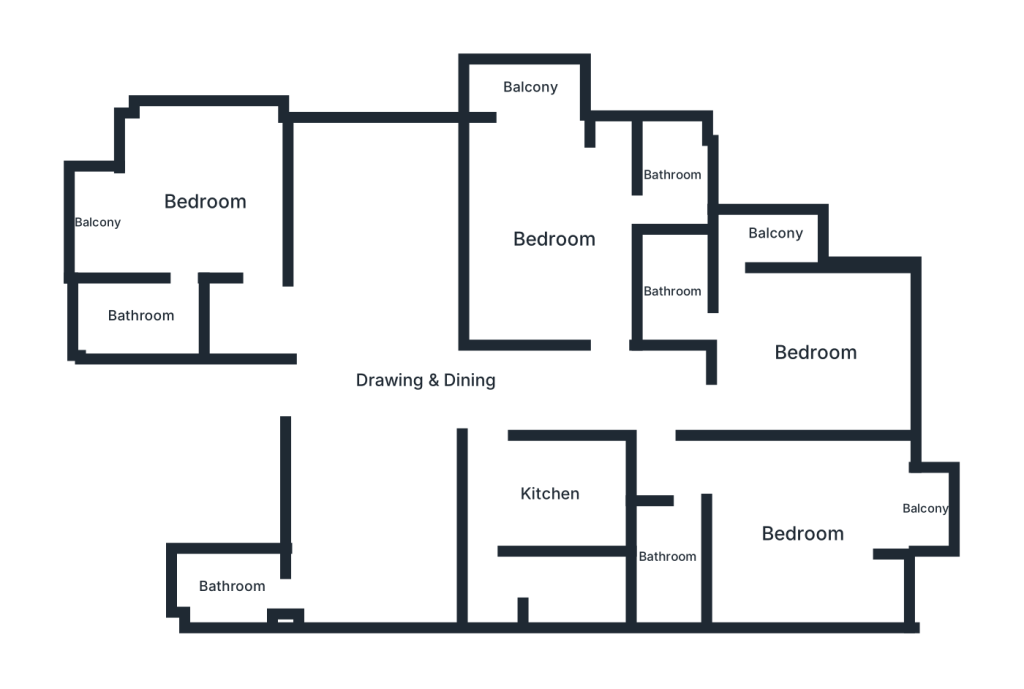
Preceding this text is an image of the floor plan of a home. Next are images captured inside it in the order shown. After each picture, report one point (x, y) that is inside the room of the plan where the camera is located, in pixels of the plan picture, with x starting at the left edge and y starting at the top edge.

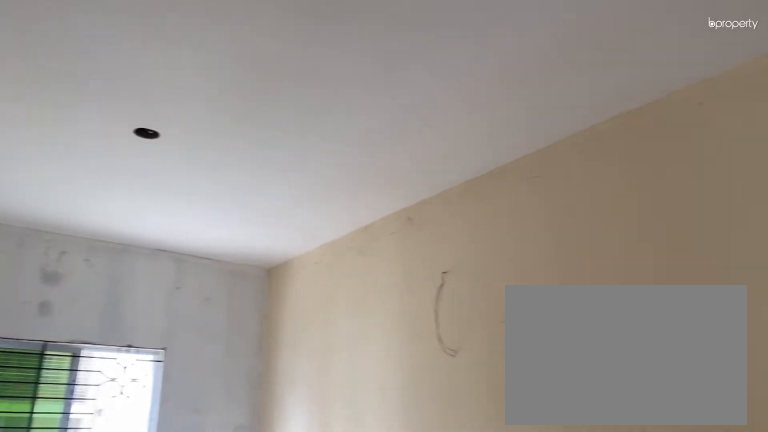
(425, 379)
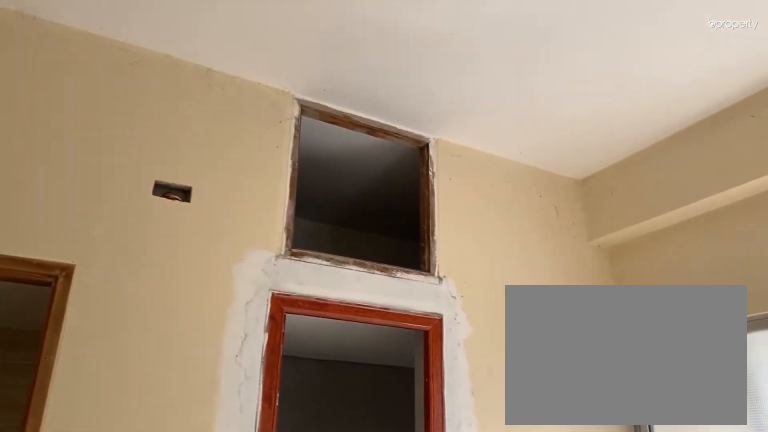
(206, 202)
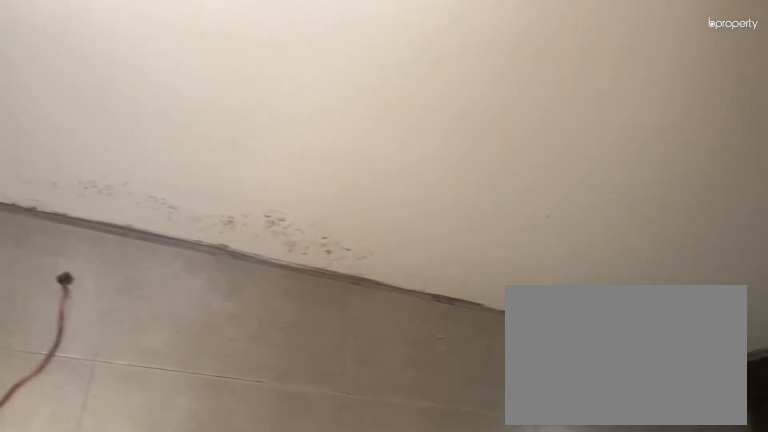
(140, 316)
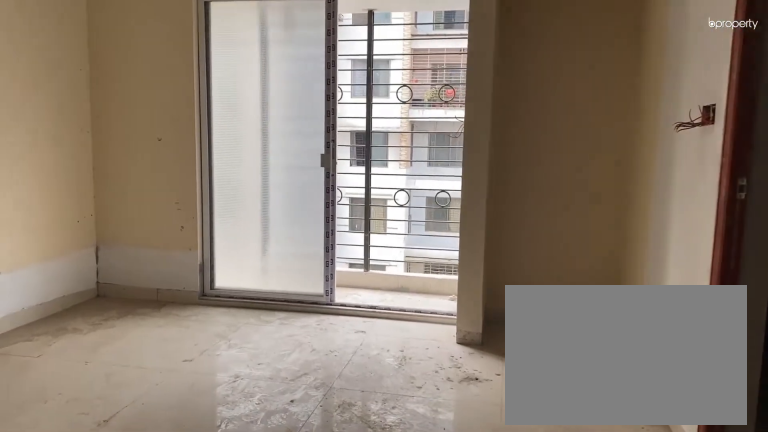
(553, 240)
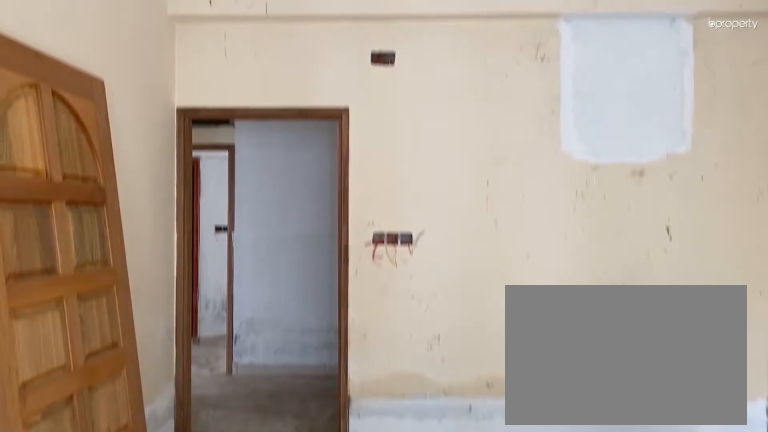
(553, 240)
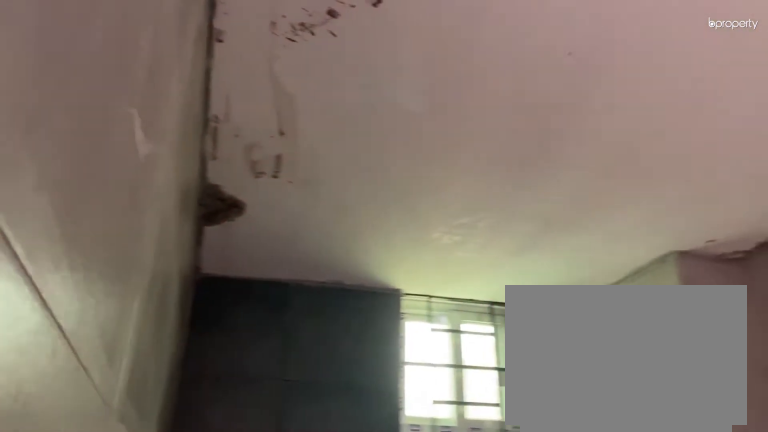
(674, 176)
